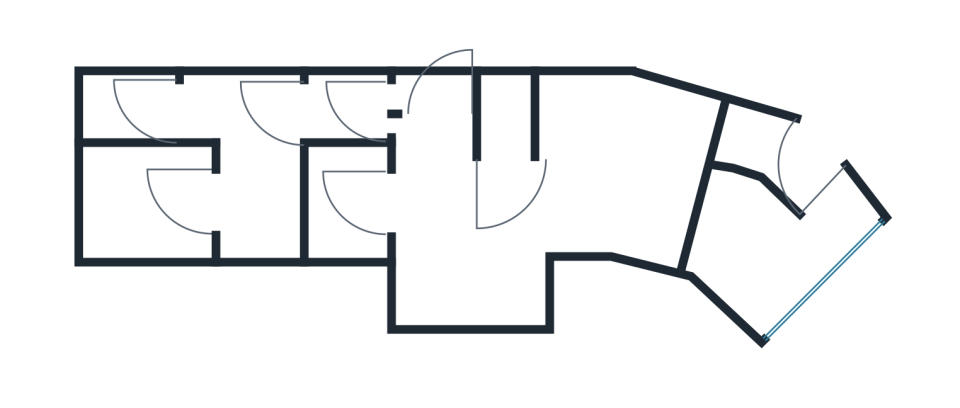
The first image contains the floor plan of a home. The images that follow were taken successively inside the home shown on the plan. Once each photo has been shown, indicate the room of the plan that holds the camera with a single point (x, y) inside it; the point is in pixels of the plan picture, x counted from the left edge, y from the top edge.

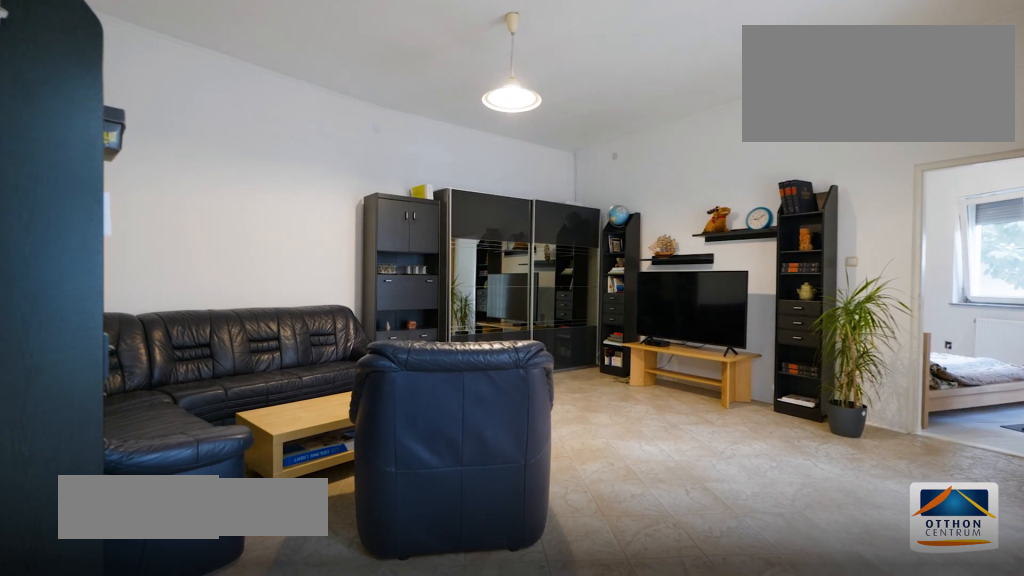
(614, 180)
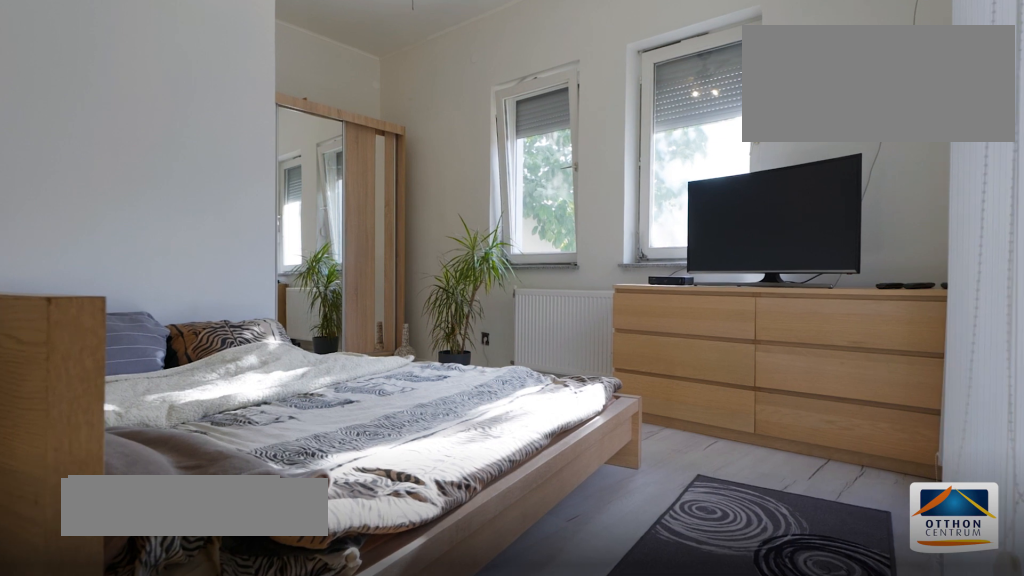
(755, 255)
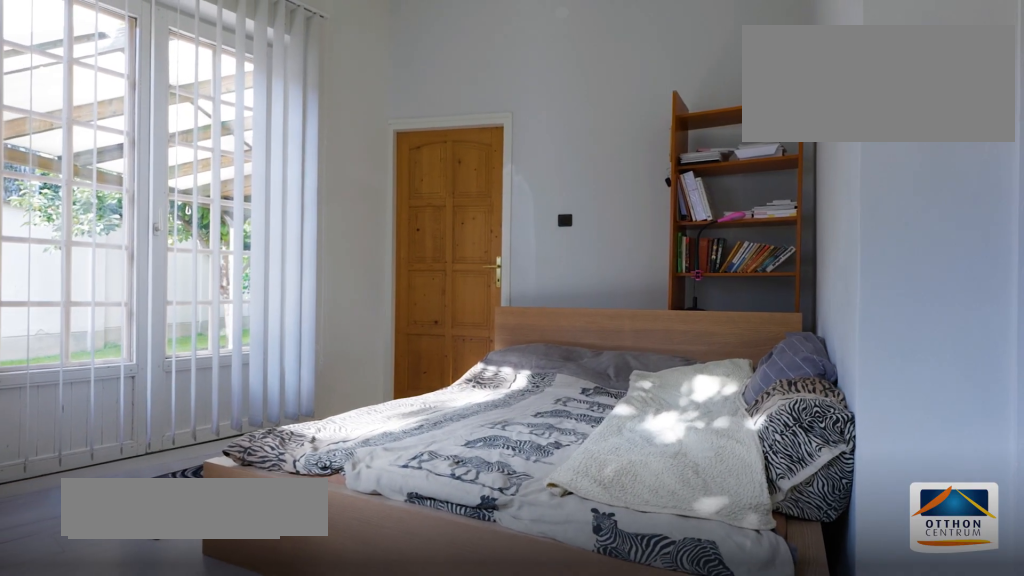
(756, 255)
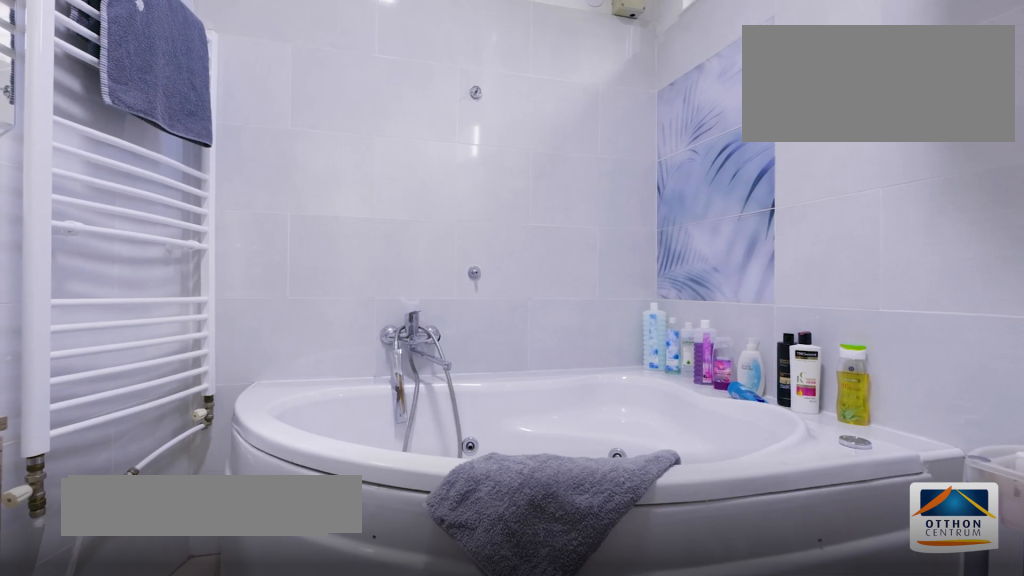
(772, 149)
